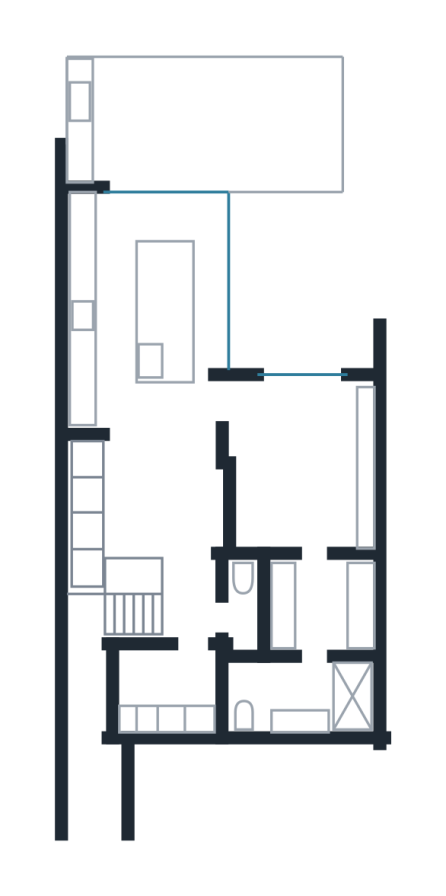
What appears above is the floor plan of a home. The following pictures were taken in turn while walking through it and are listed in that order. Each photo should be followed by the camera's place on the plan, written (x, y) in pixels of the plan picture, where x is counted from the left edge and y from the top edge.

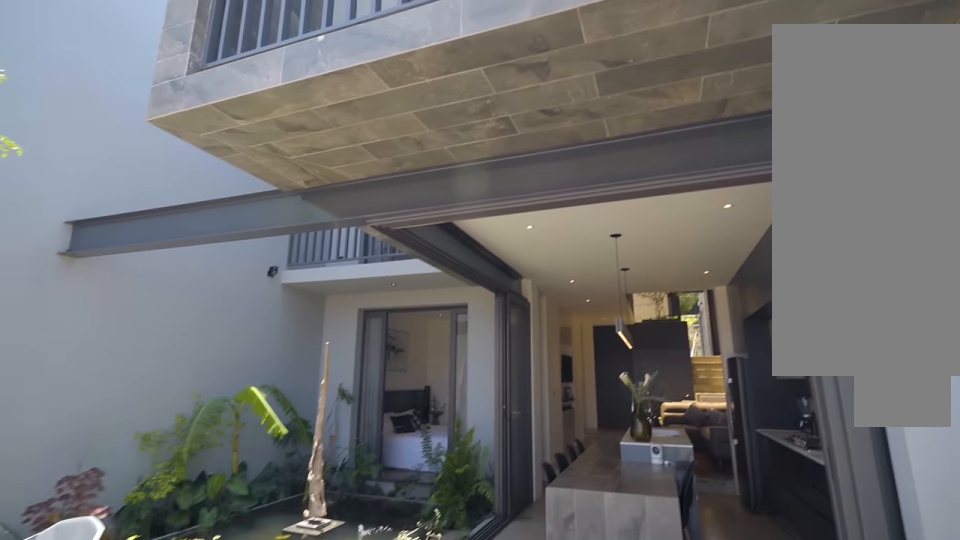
(161, 130)
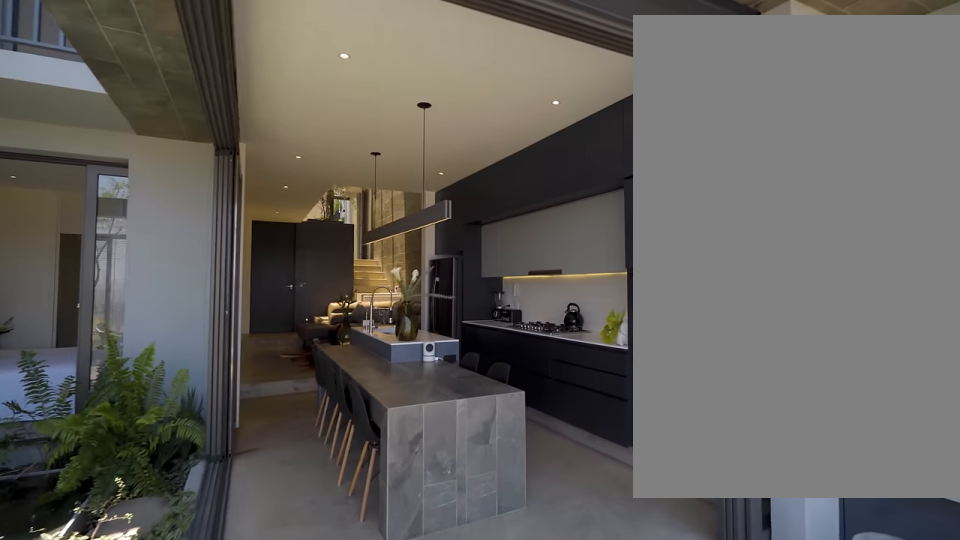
(165, 107)
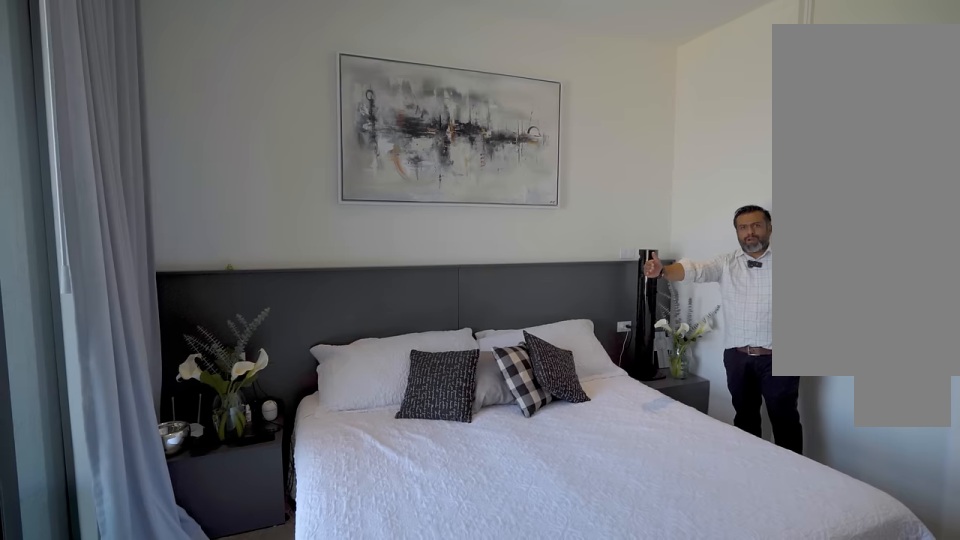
(302, 407)
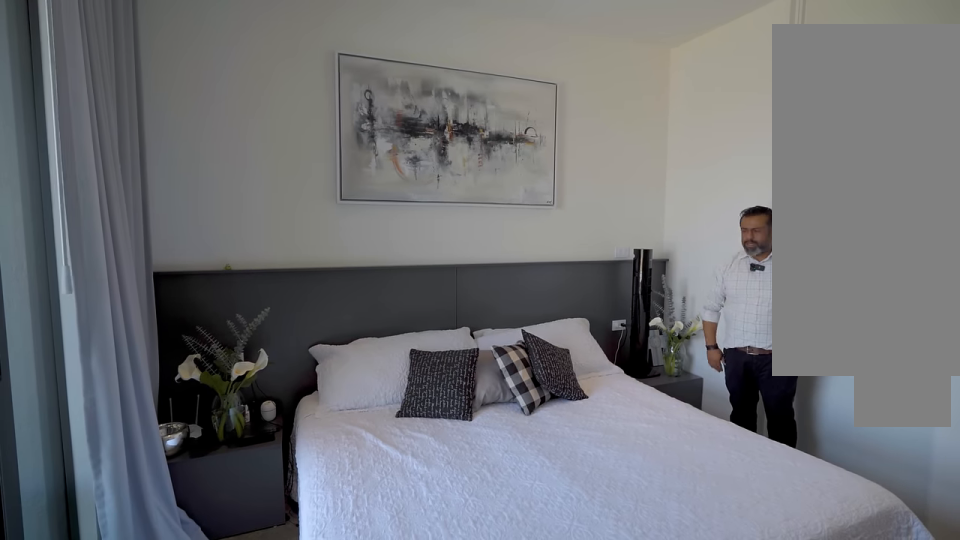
(302, 407)
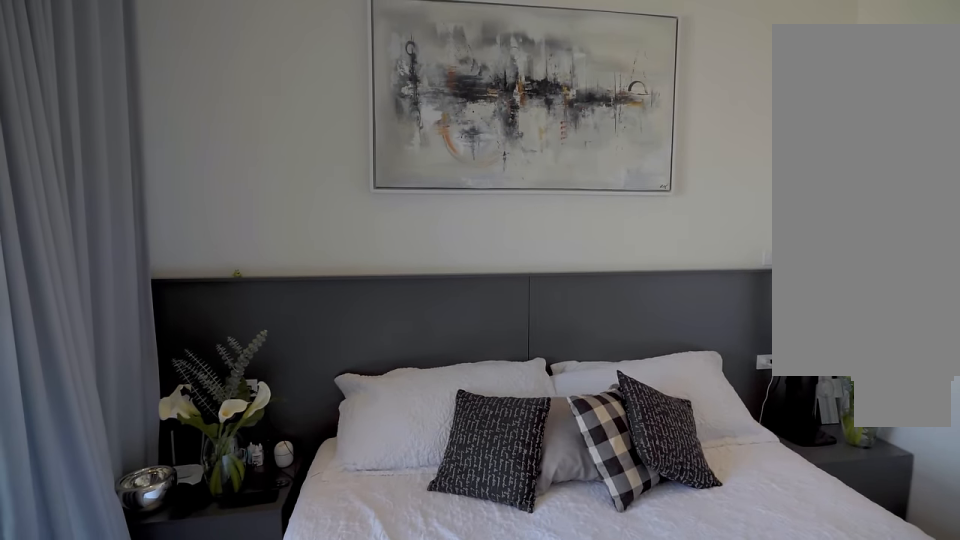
(295, 400)
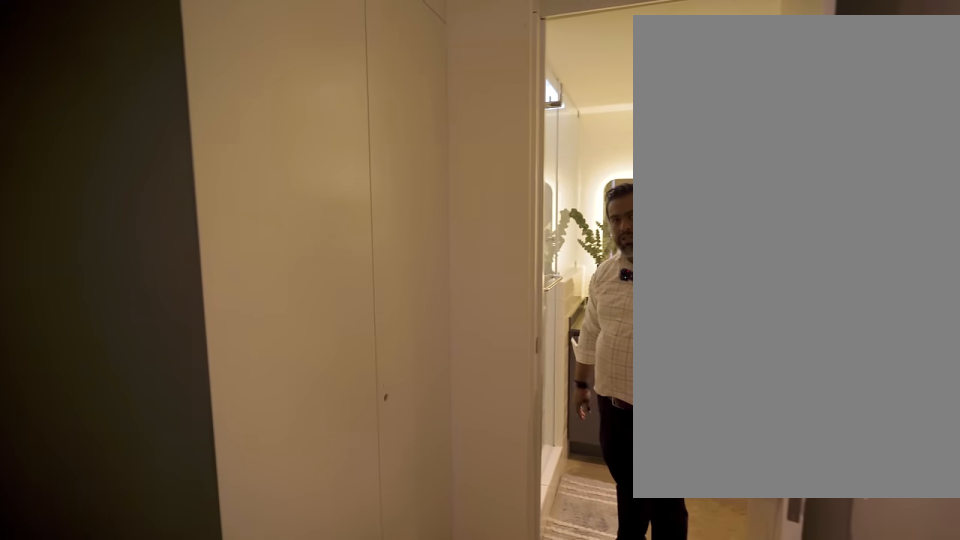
(312, 576)
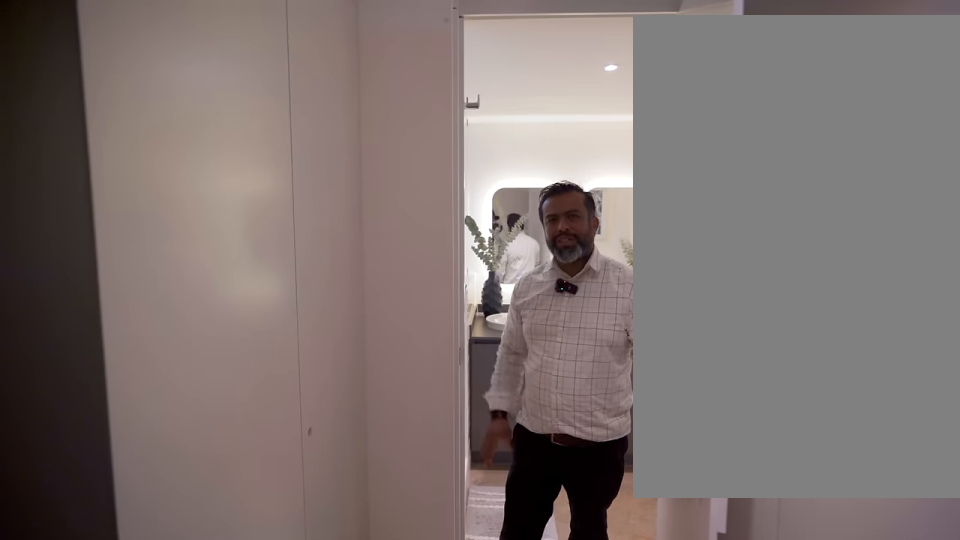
(314, 583)
